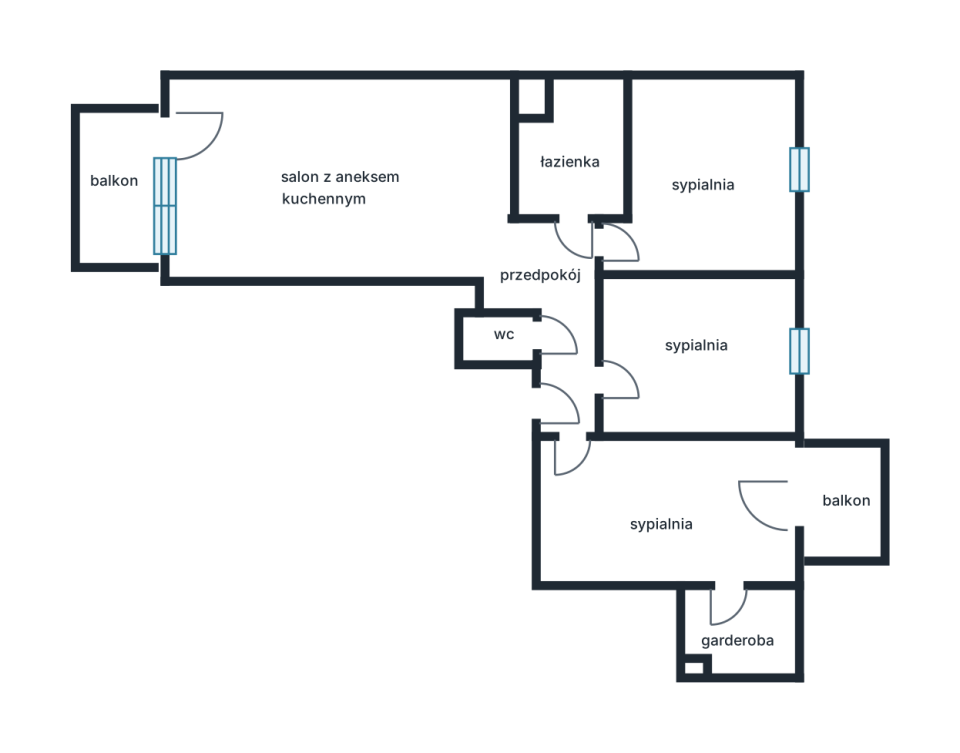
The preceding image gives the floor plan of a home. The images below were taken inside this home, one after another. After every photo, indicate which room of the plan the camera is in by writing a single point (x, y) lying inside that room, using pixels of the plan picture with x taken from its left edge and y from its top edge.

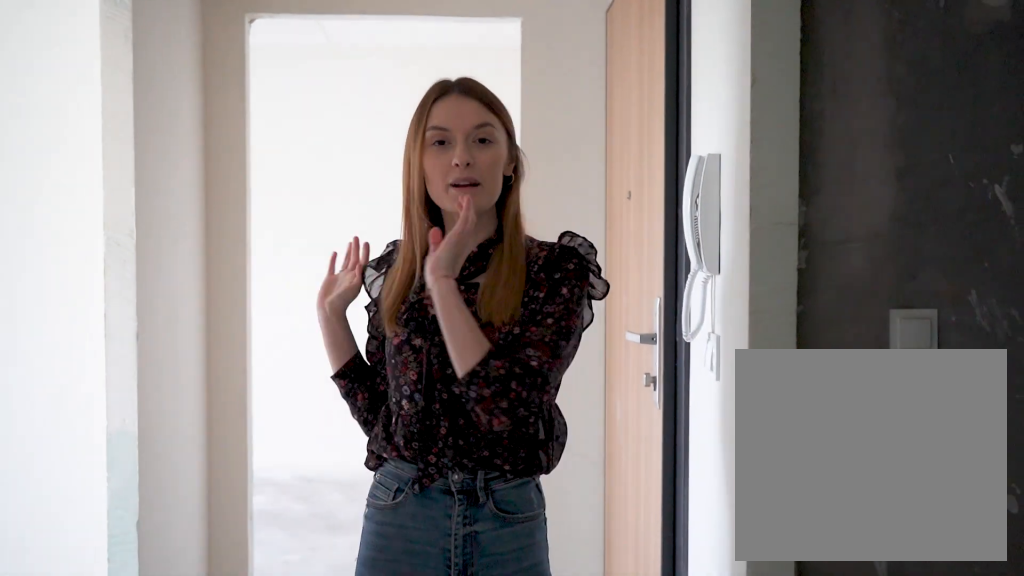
(557, 313)
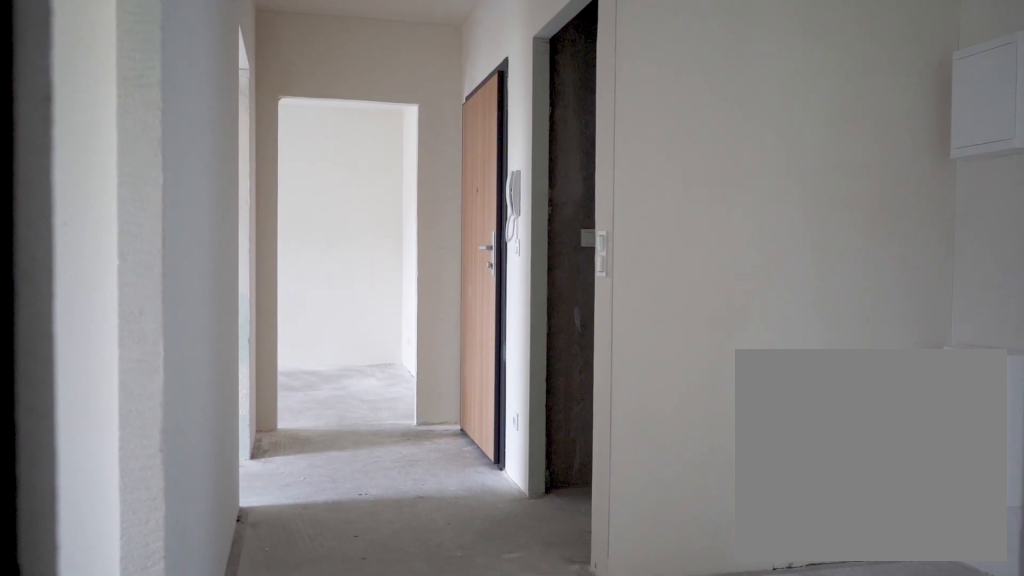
(557, 314)
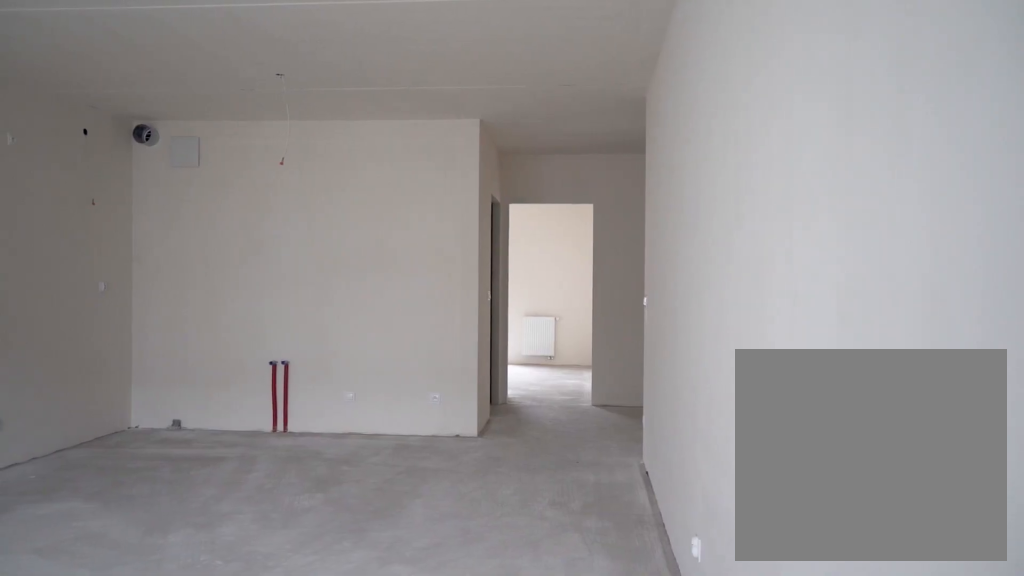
(340, 178)
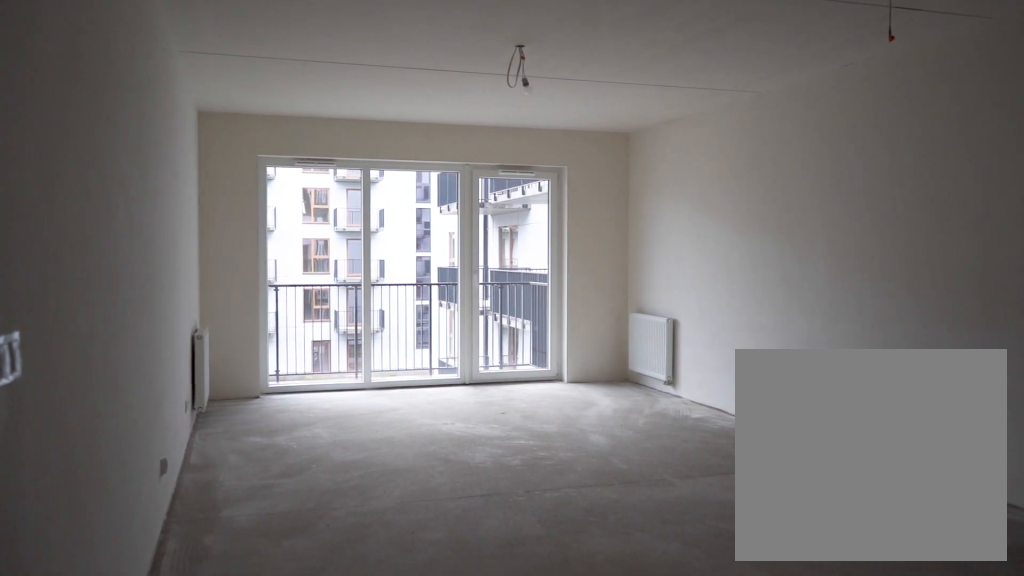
(340, 178)
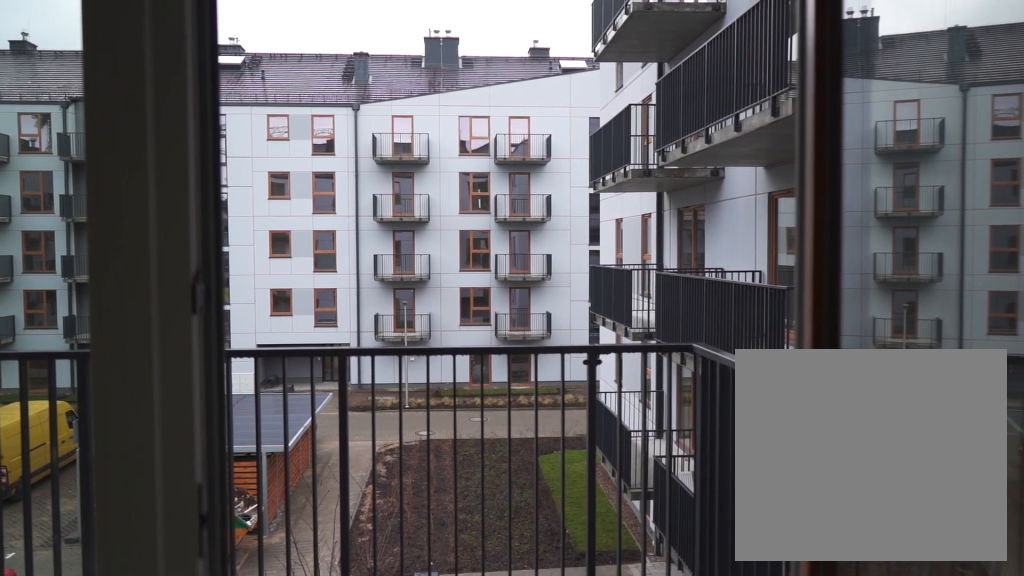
(119, 187)
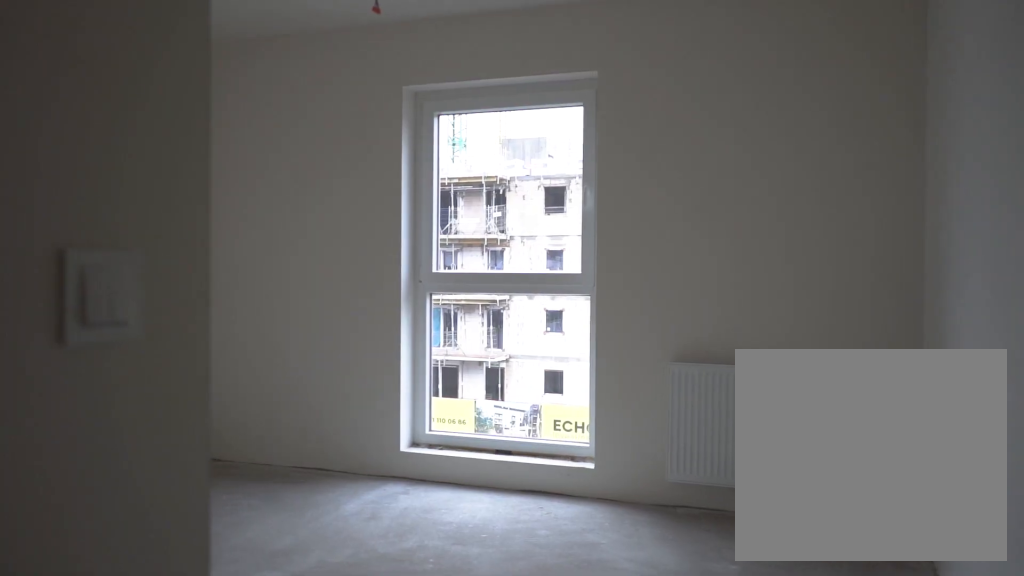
(708, 177)
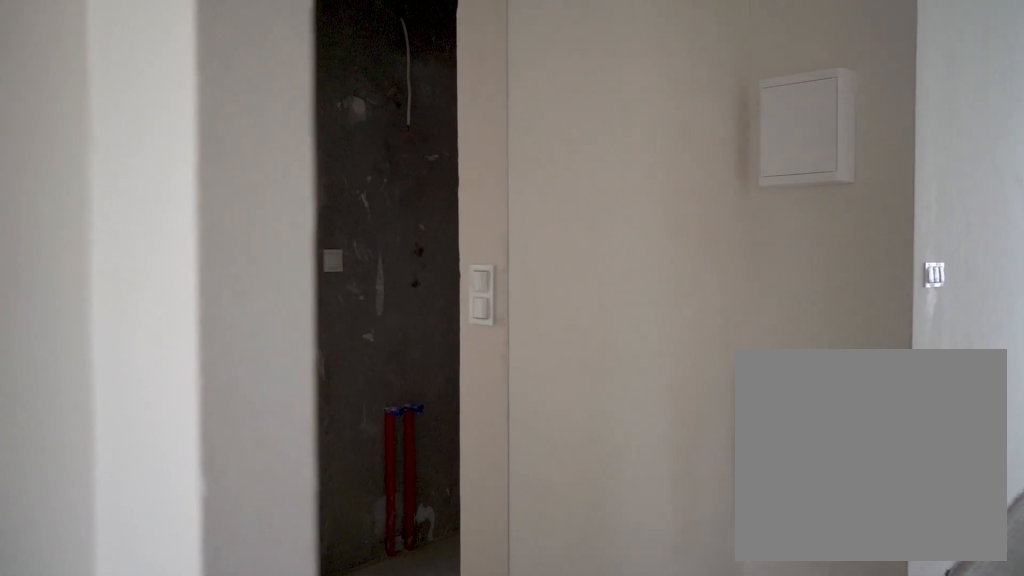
(557, 313)
